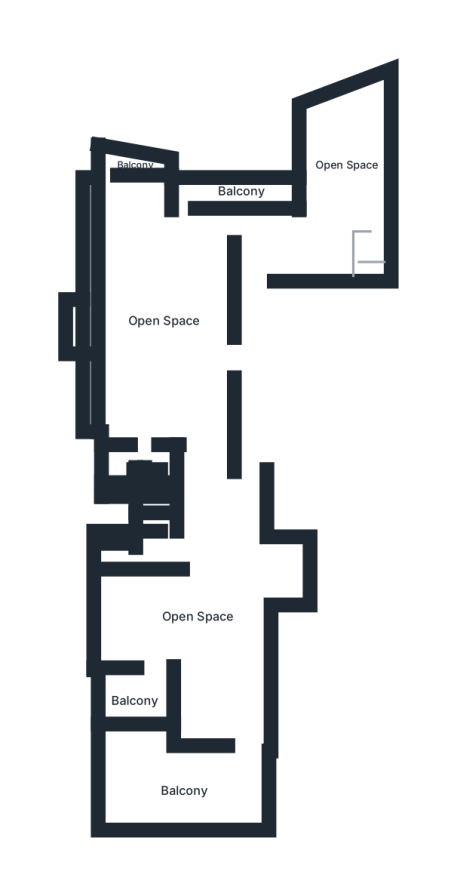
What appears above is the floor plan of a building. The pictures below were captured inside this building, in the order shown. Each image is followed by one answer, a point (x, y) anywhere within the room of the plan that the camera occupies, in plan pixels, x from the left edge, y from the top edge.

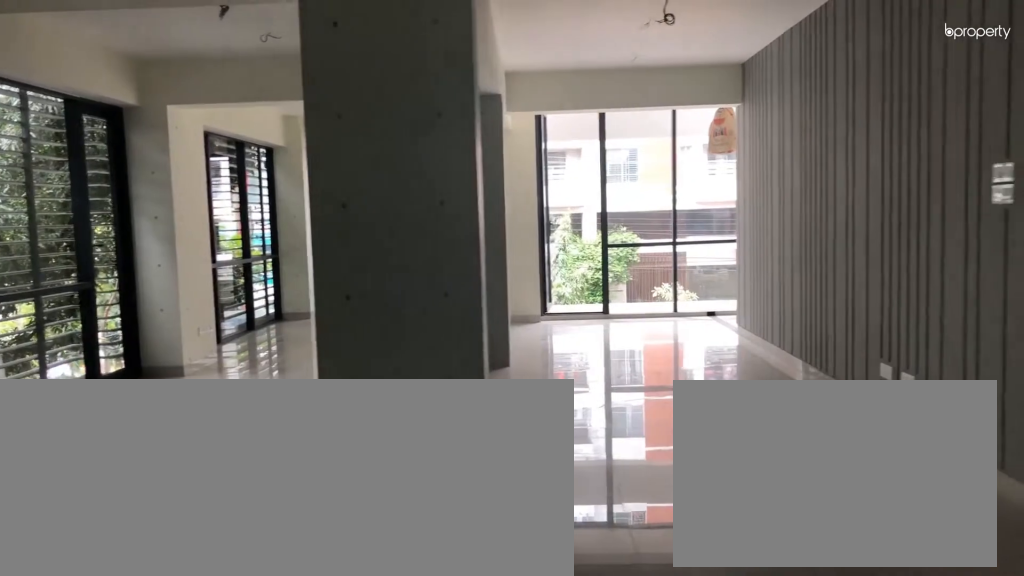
(170, 329)
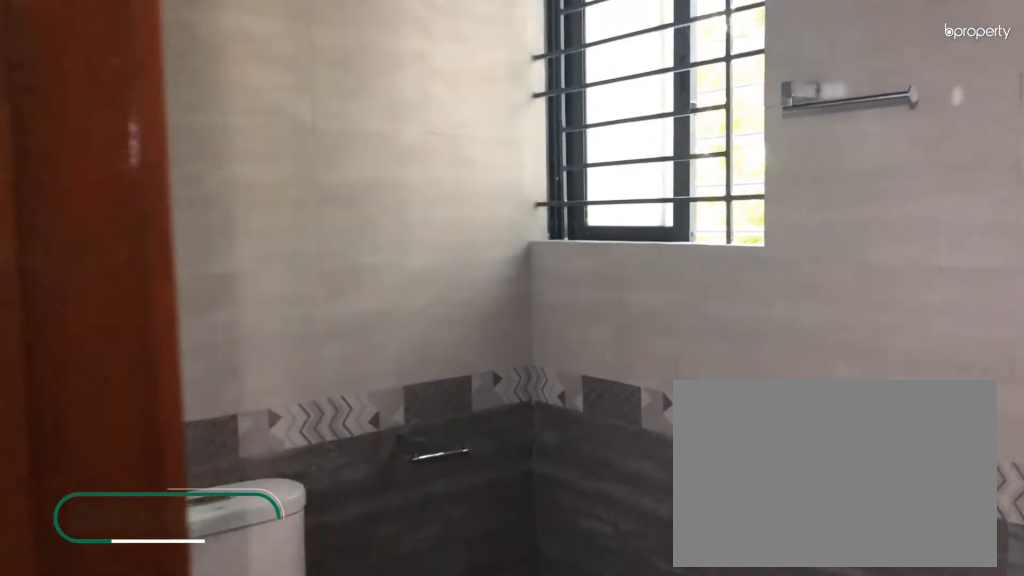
(116, 477)
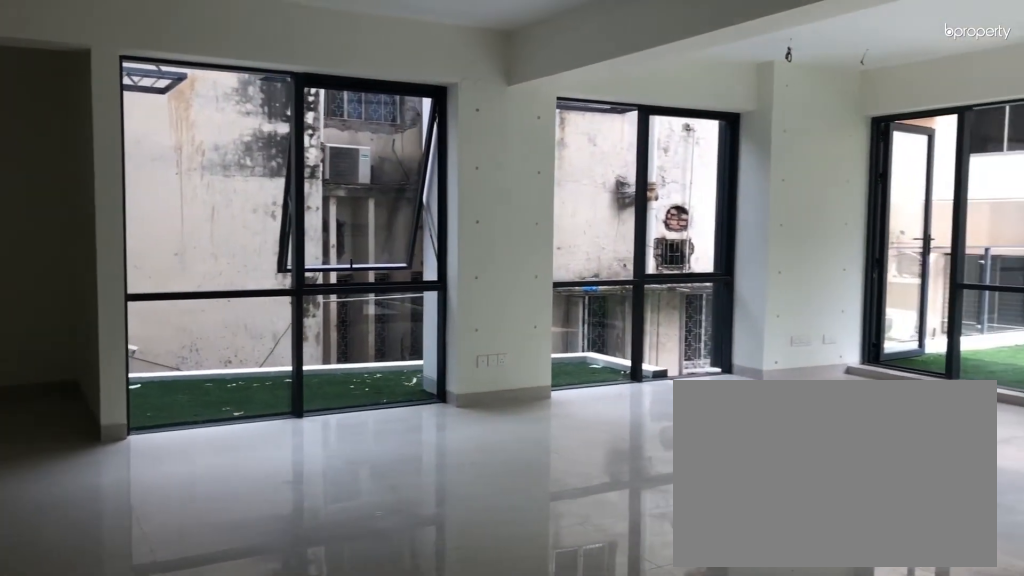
(193, 611)
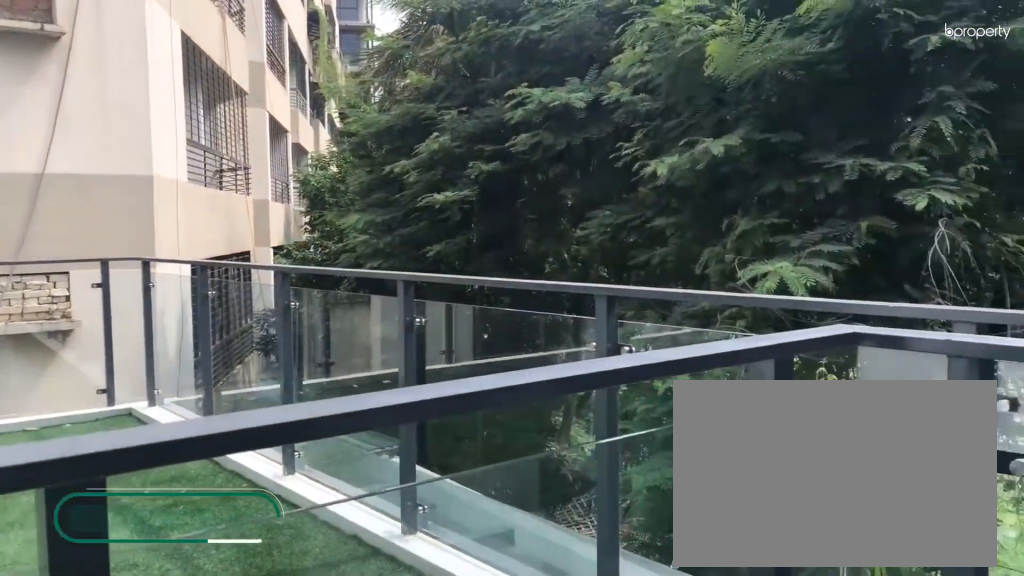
(137, 697)
